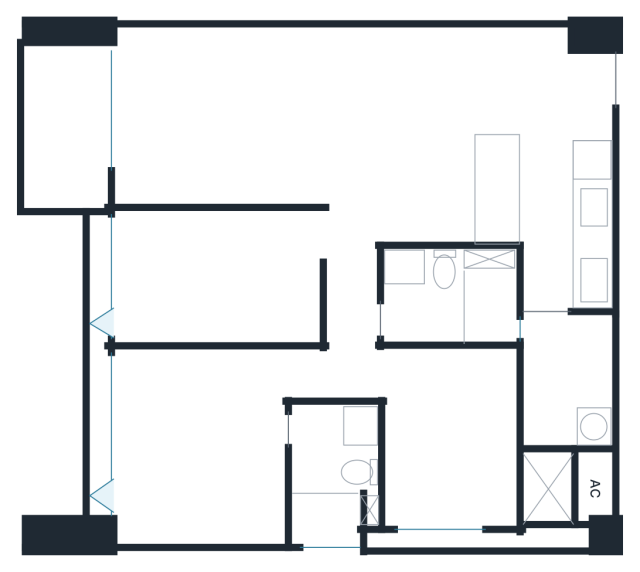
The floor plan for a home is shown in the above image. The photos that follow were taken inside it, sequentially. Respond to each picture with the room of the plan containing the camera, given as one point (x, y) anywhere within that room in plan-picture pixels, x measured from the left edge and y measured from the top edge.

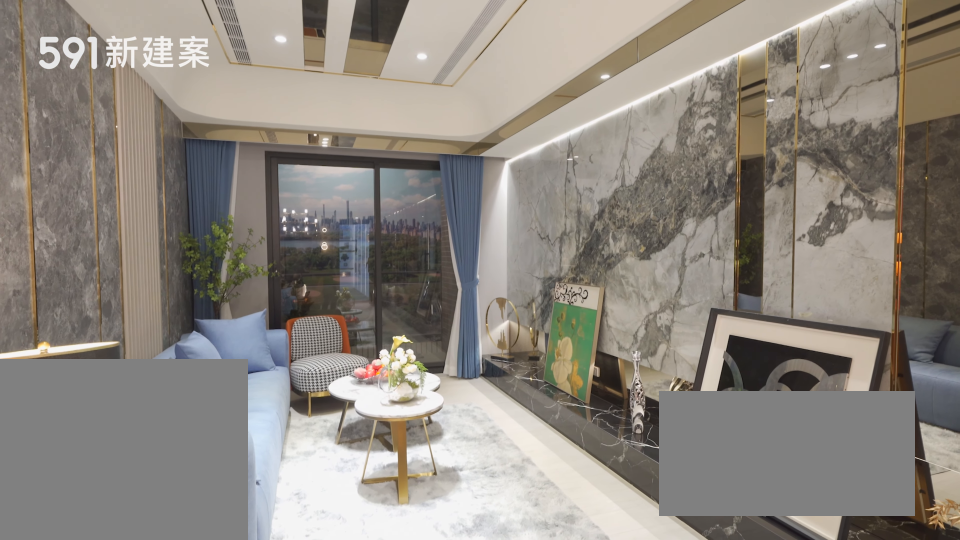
(227, 116)
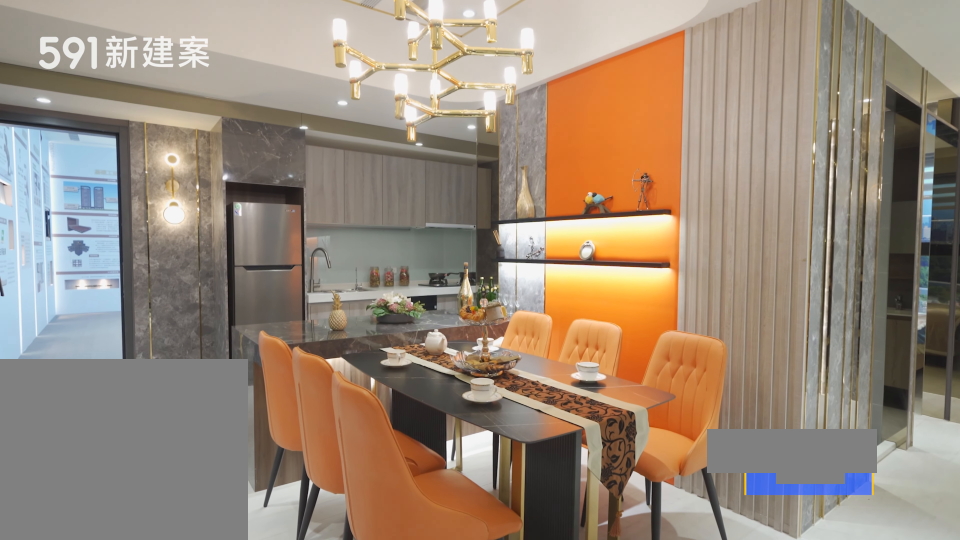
(441, 139)
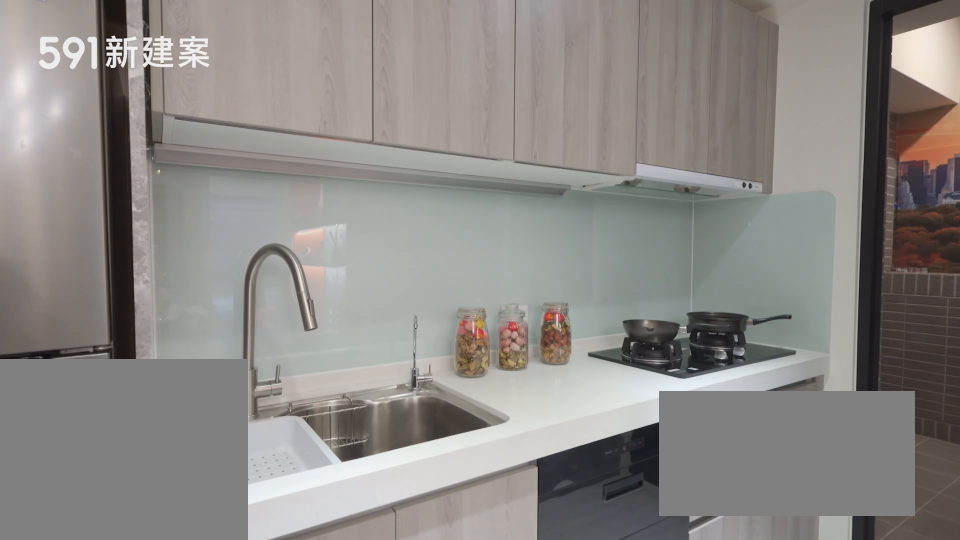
(568, 209)
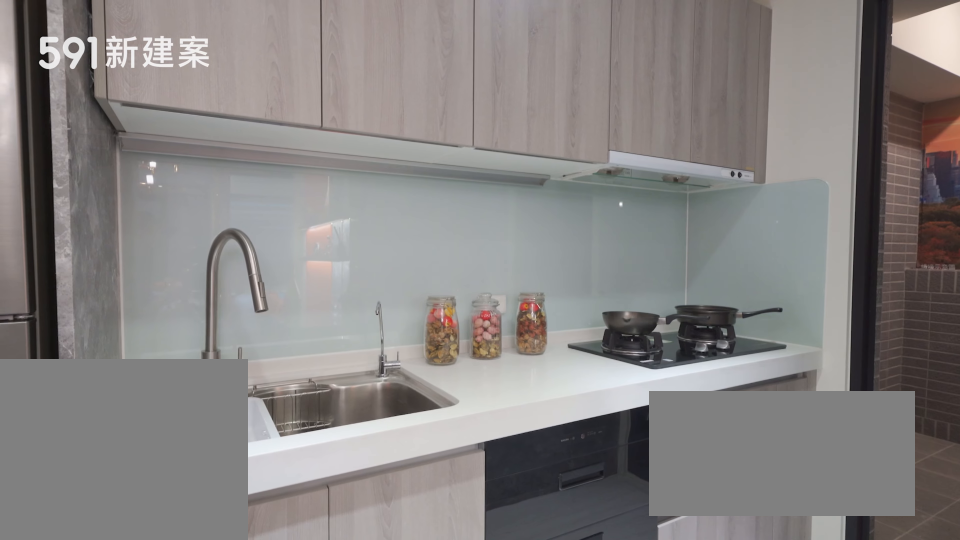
(568, 209)
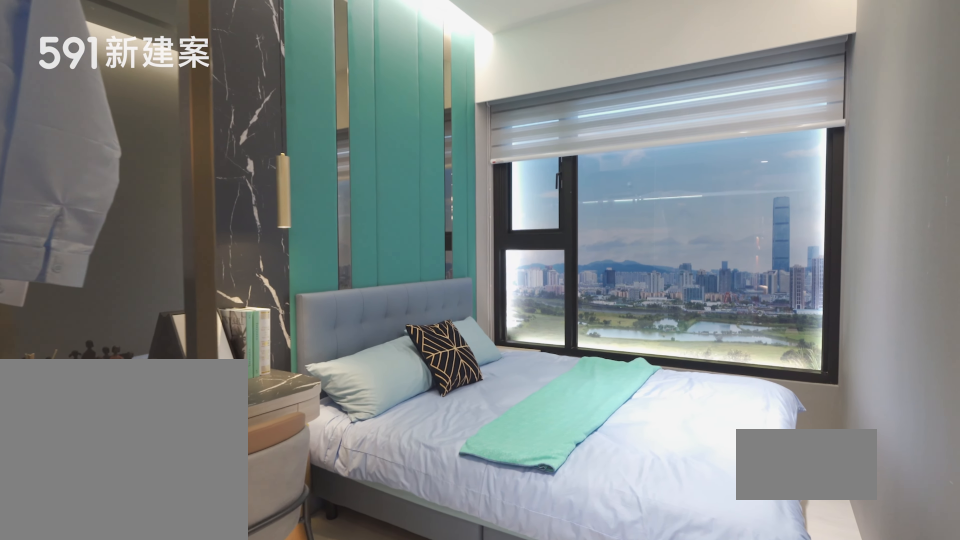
(213, 278)
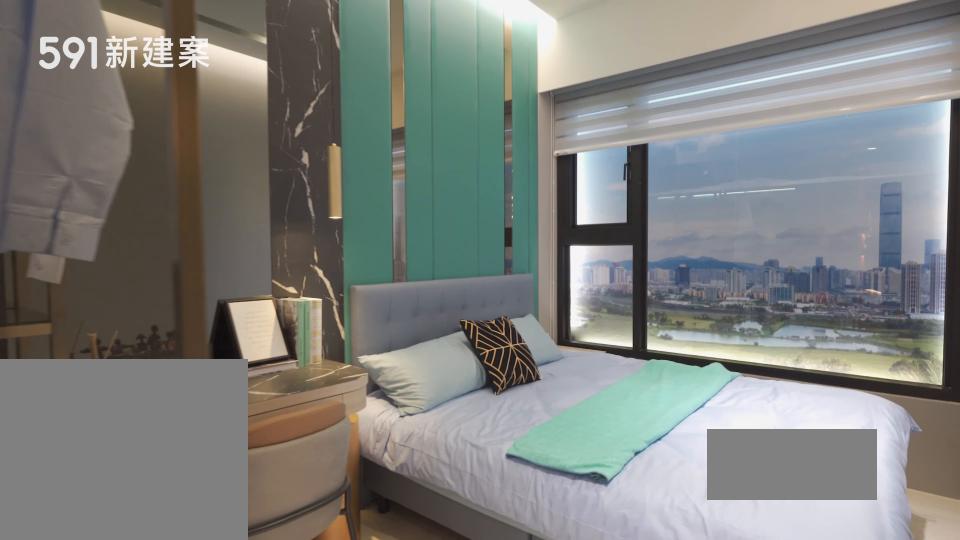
(213, 278)
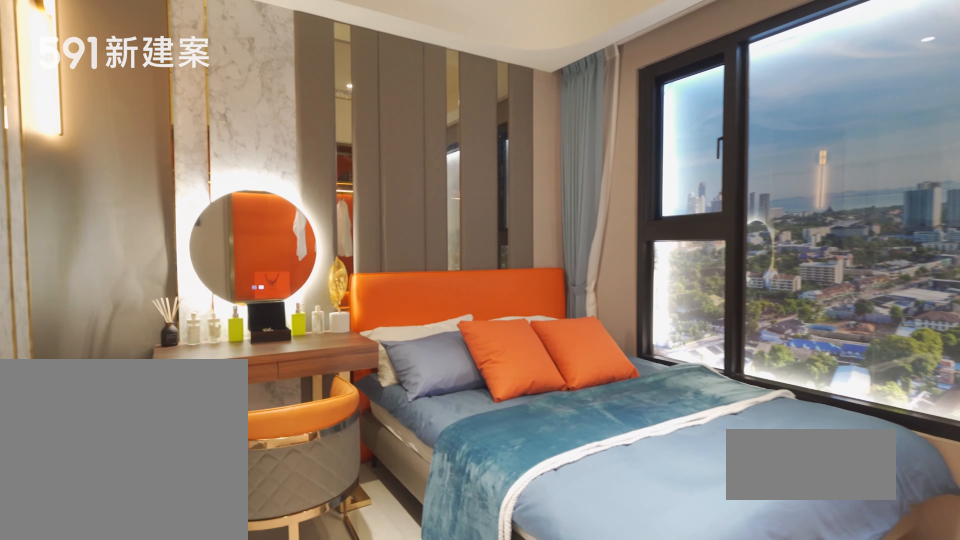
(202, 445)
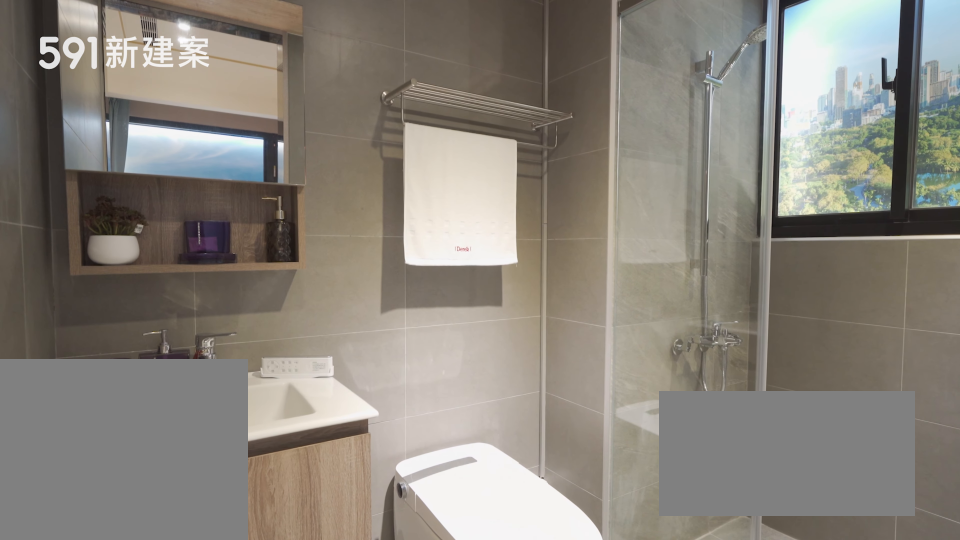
(335, 474)
